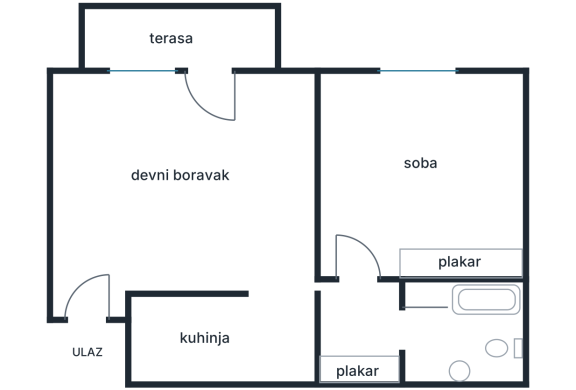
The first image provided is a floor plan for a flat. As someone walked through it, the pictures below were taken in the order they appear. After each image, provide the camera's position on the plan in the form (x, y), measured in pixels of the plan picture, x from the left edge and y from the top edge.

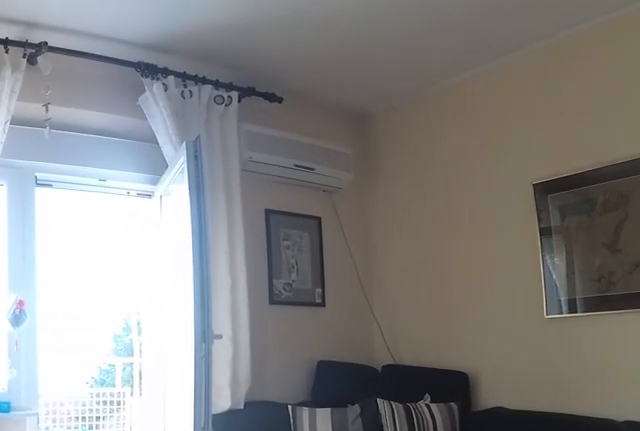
(90, 242)
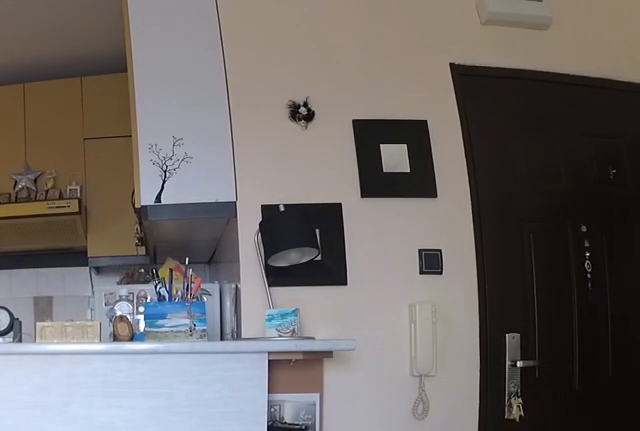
(164, 137)
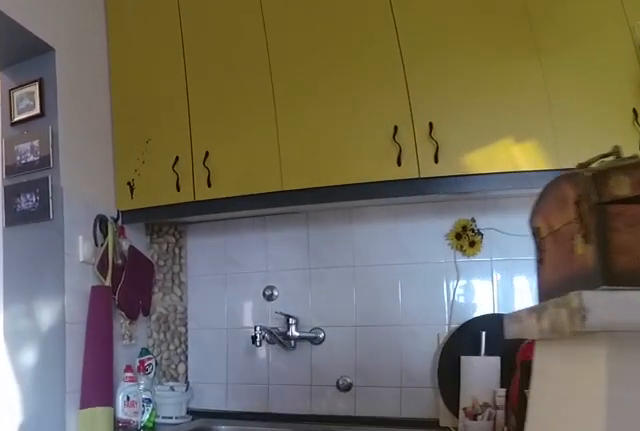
(242, 253)
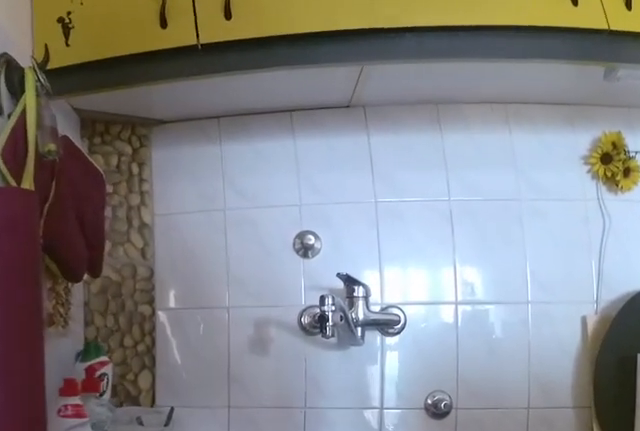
(279, 299)
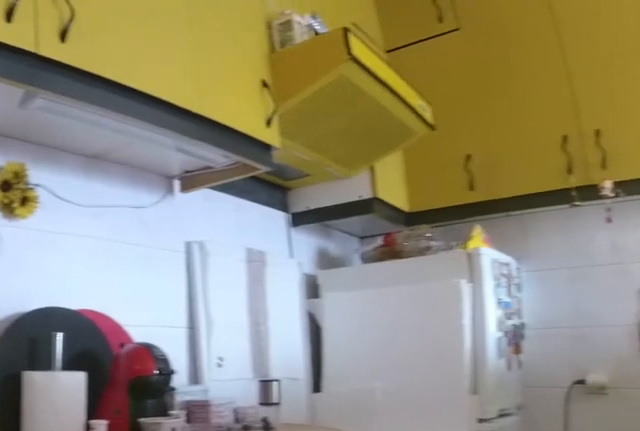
(285, 311)
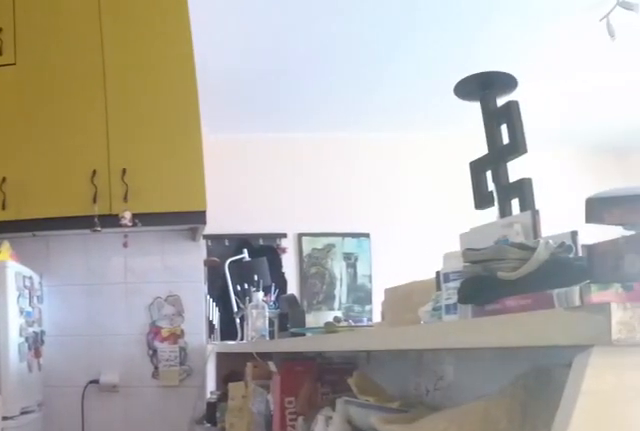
(279, 331)
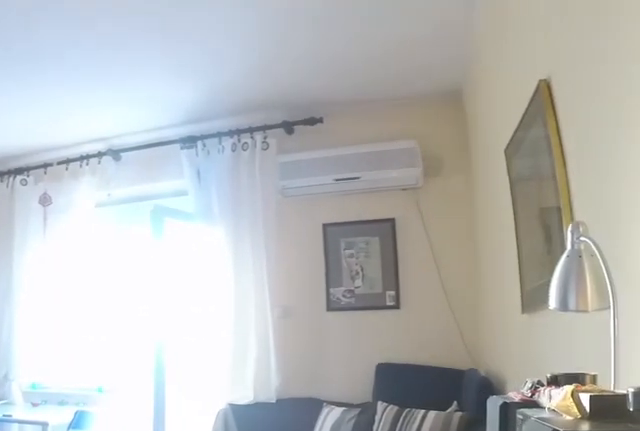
(282, 318)
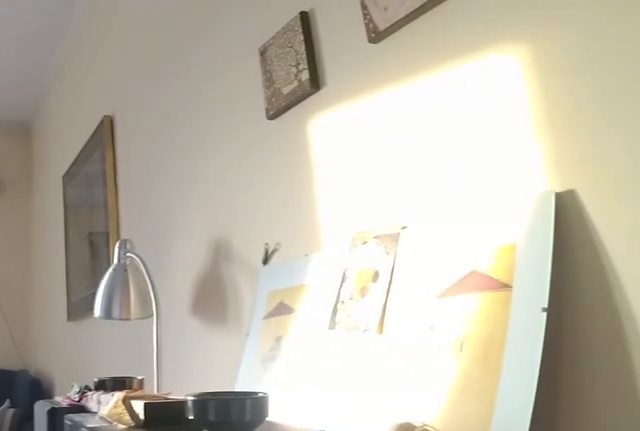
(284, 315)
